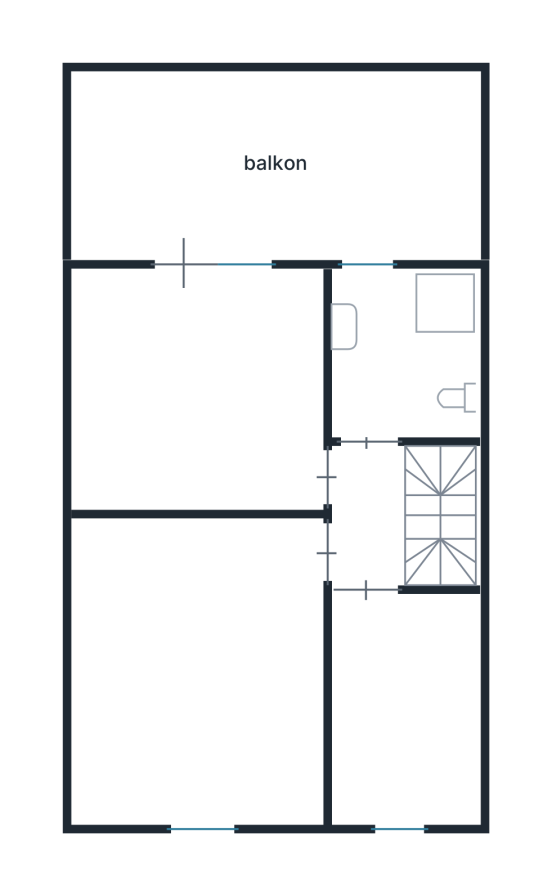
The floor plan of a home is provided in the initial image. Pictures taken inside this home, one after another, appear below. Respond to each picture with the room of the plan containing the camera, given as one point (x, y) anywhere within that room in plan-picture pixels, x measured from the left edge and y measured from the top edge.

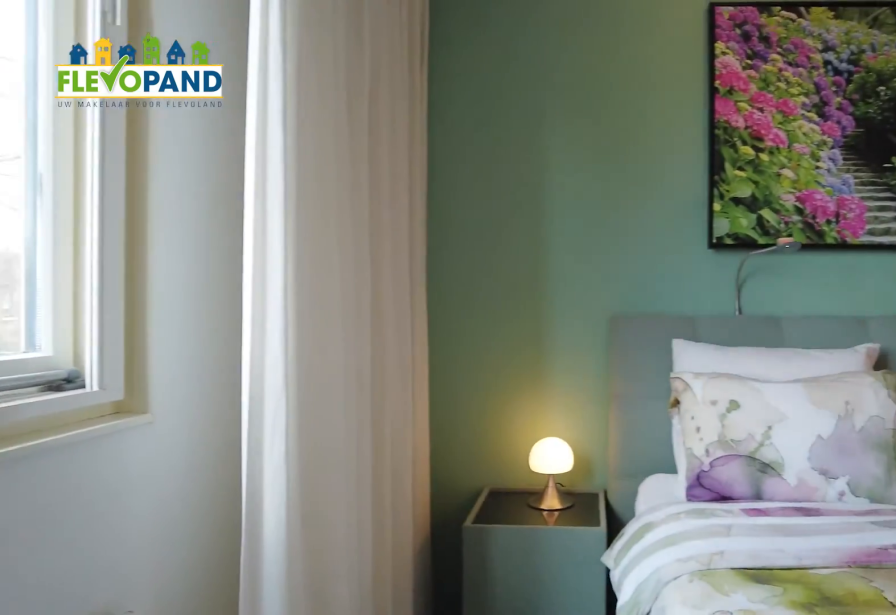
(196, 697)
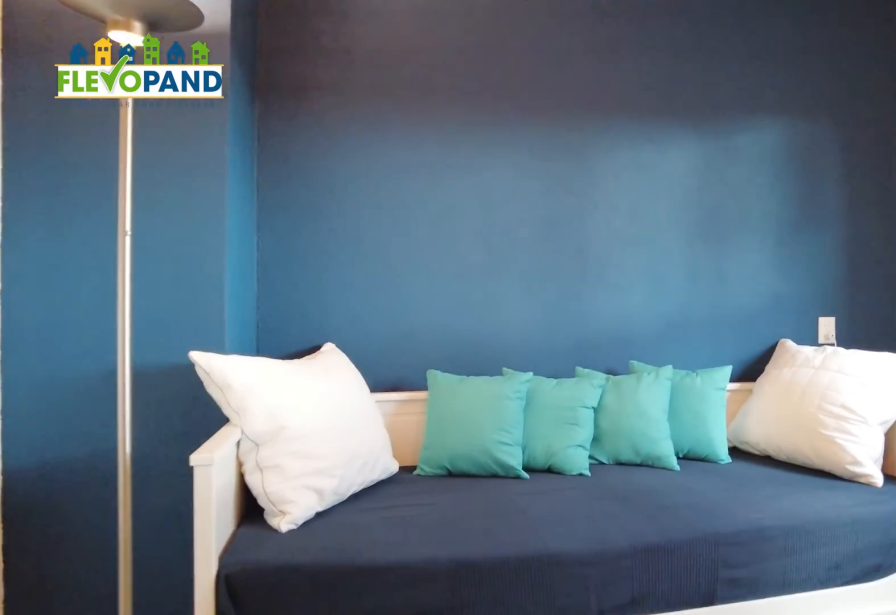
(96, 398)
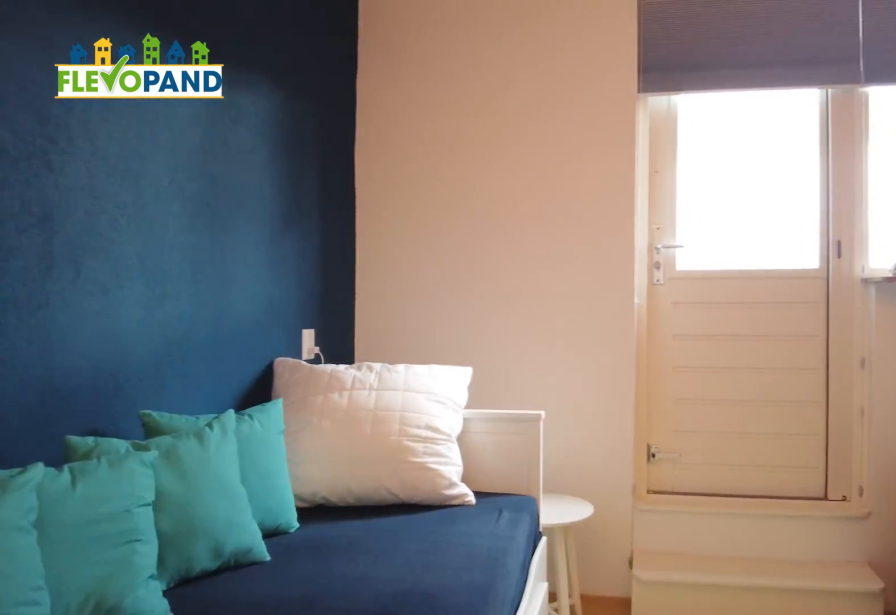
(96, 398)
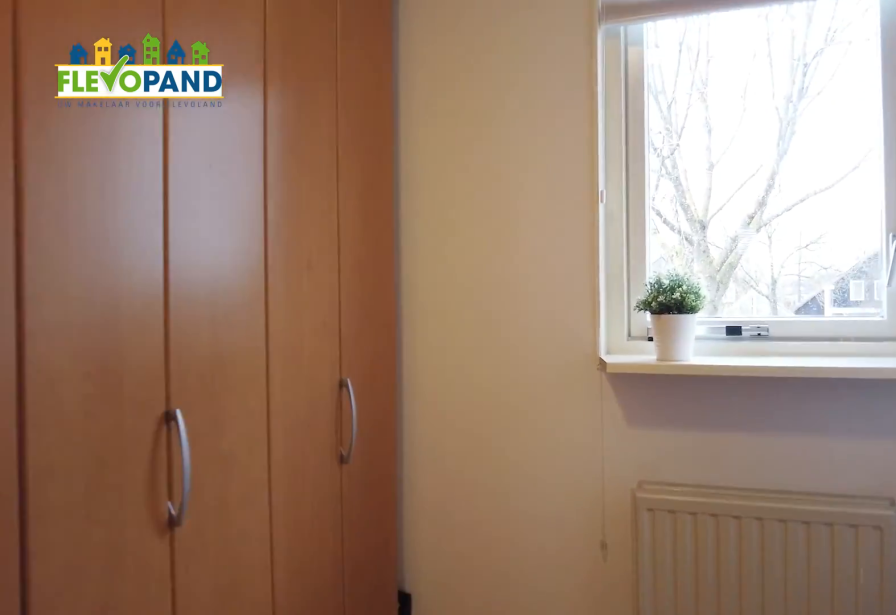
(404, 708)
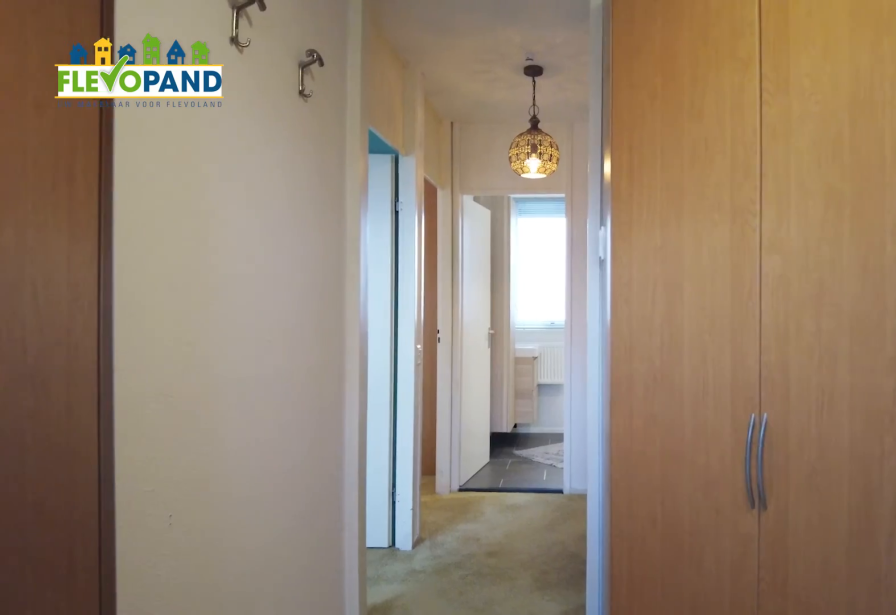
(404, 708)
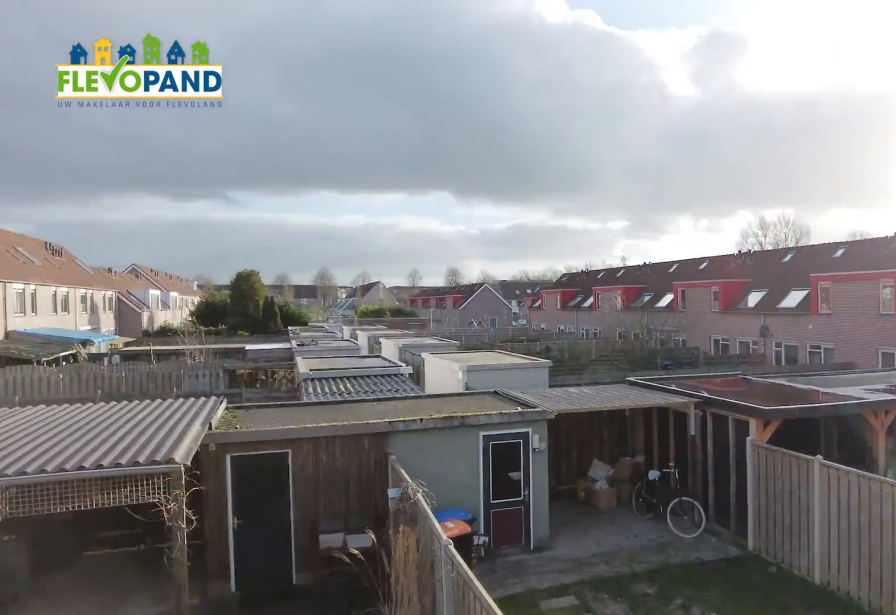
(279, 162)
